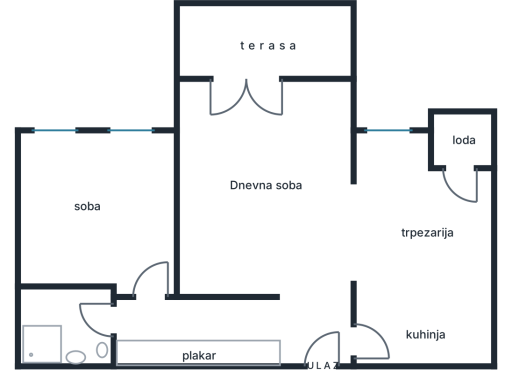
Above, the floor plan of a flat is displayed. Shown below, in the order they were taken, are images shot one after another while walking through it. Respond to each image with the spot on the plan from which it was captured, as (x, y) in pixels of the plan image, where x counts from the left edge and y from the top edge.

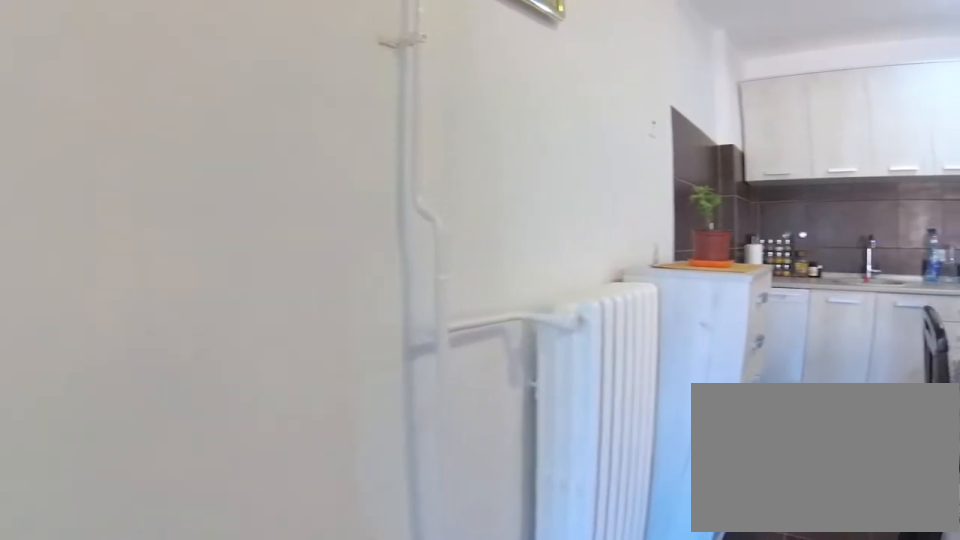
(463, 185)
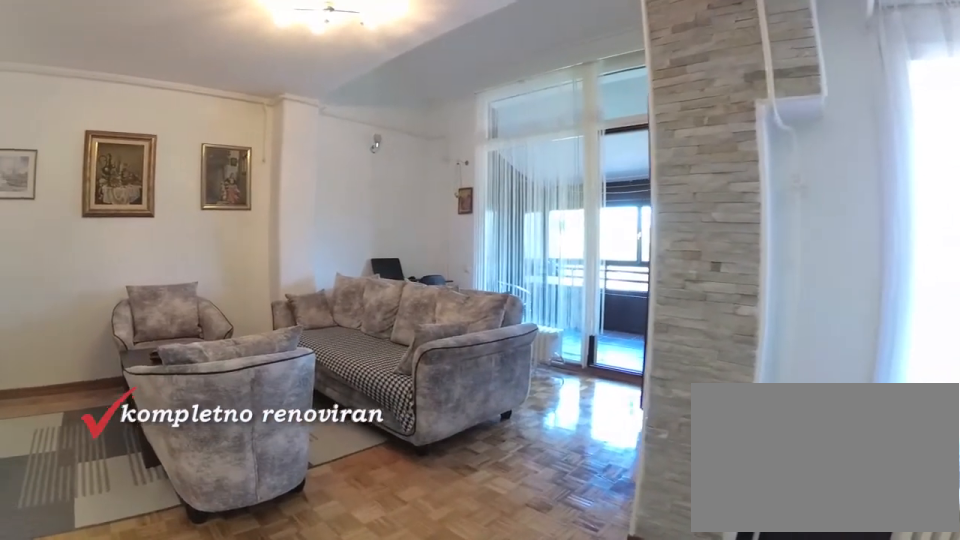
(378, 241)
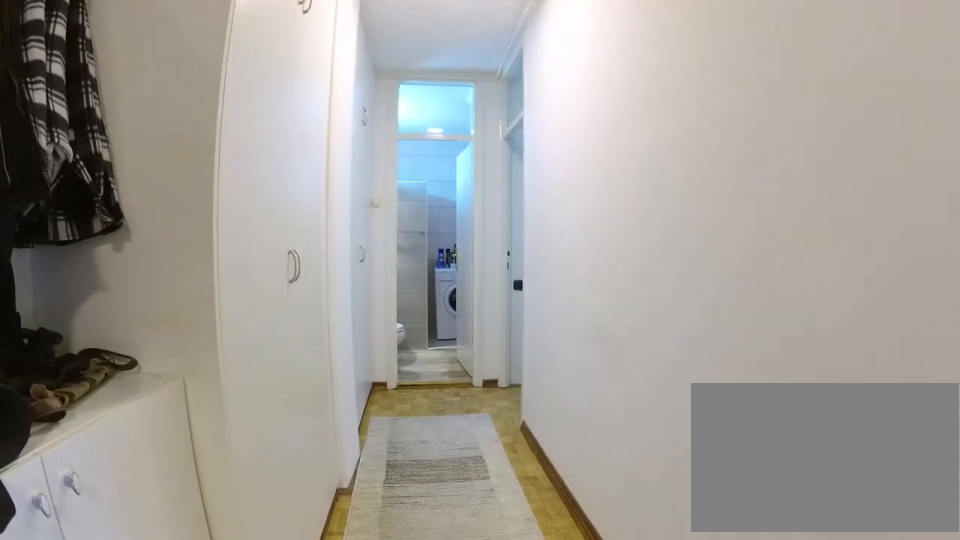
(277, 320)
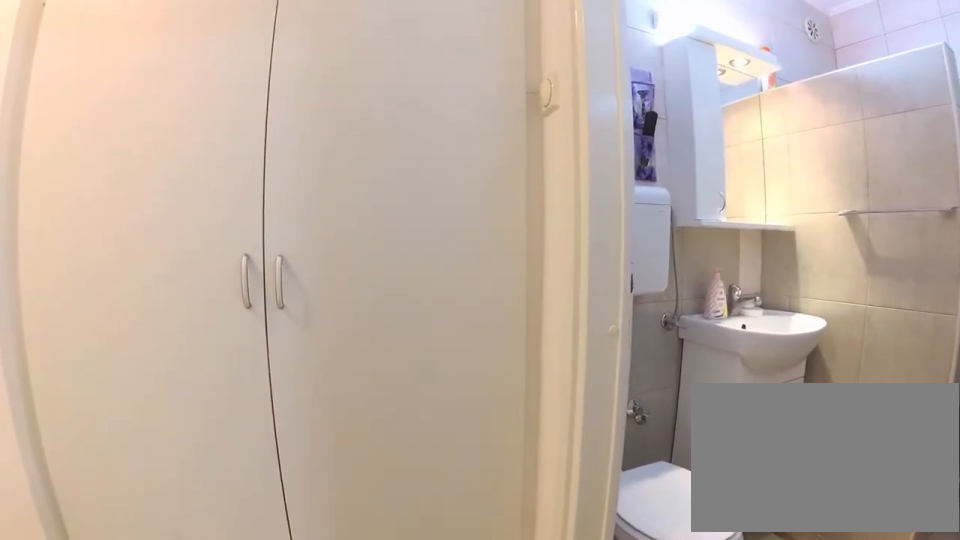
(142, 284)
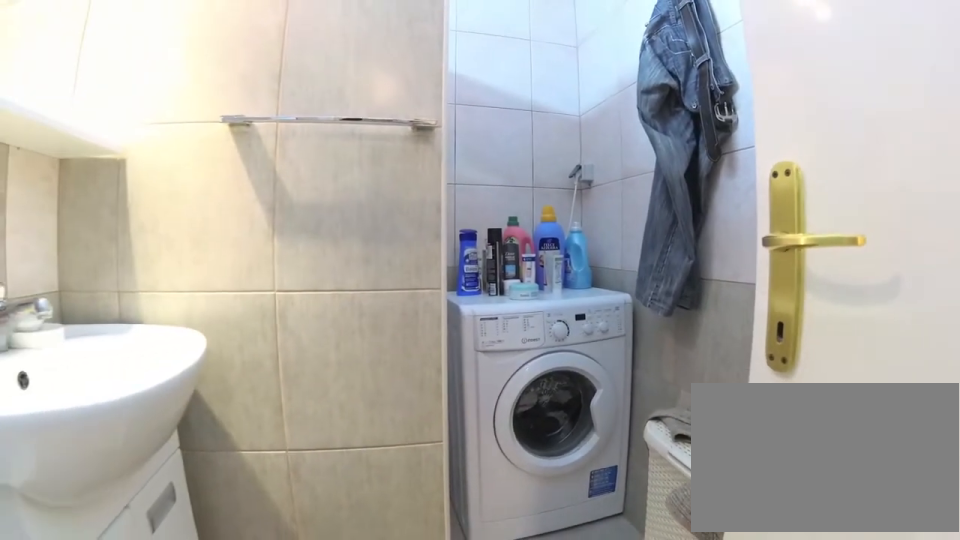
(110, 318)
